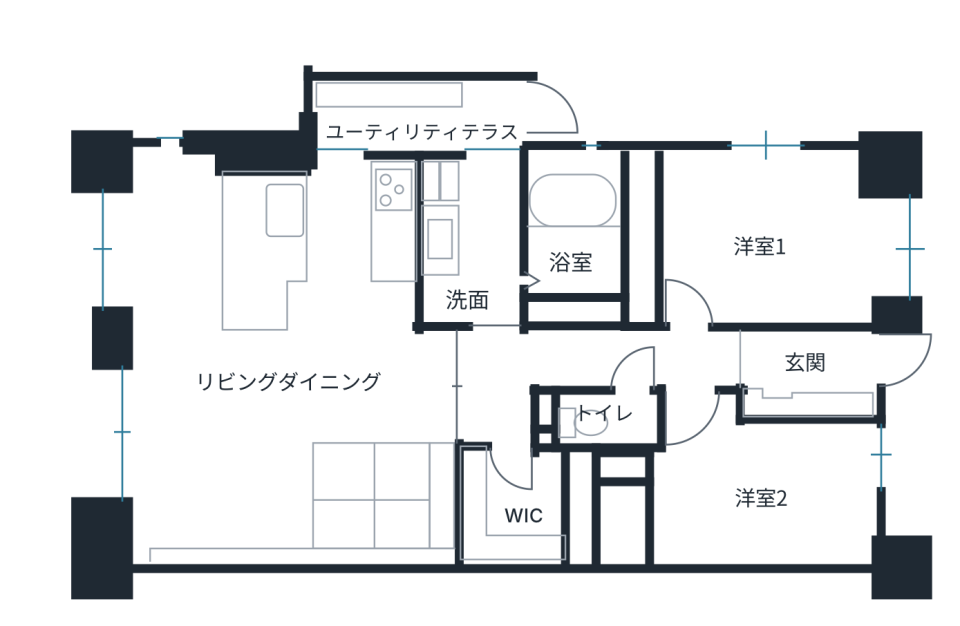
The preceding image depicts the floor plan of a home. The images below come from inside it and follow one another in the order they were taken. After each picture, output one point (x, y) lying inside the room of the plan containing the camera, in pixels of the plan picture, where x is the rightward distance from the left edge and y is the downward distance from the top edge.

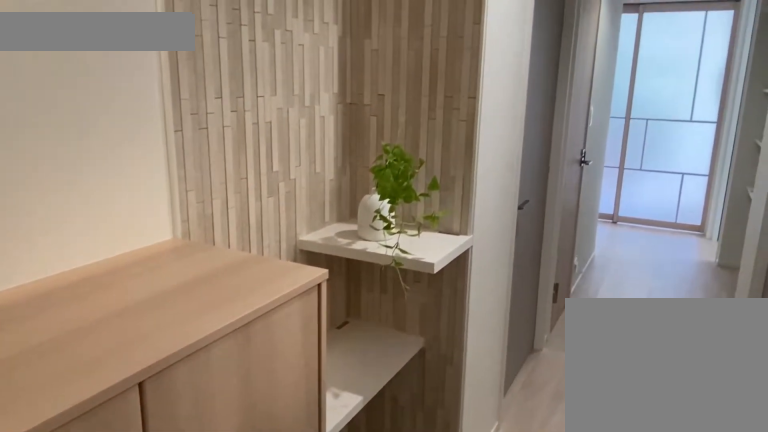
(830, 365)
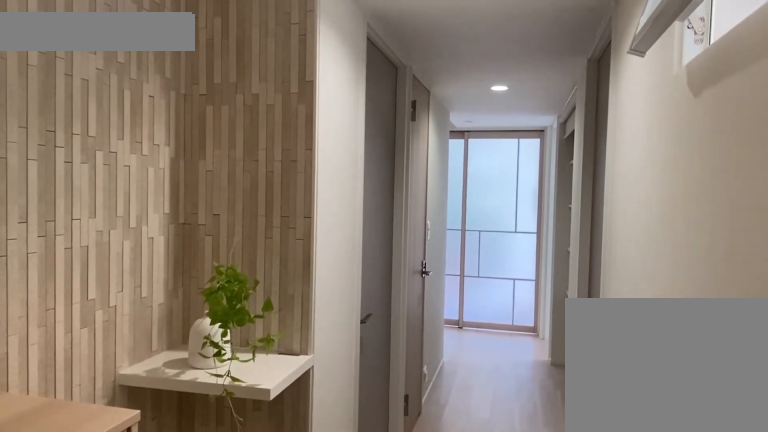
(830, 365)
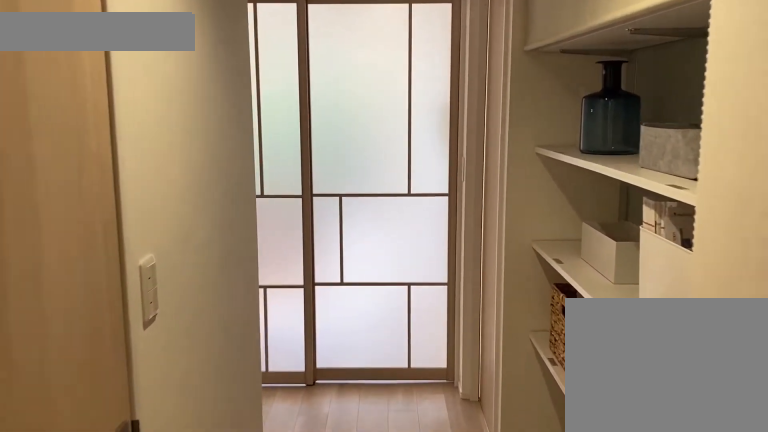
(661, 365)
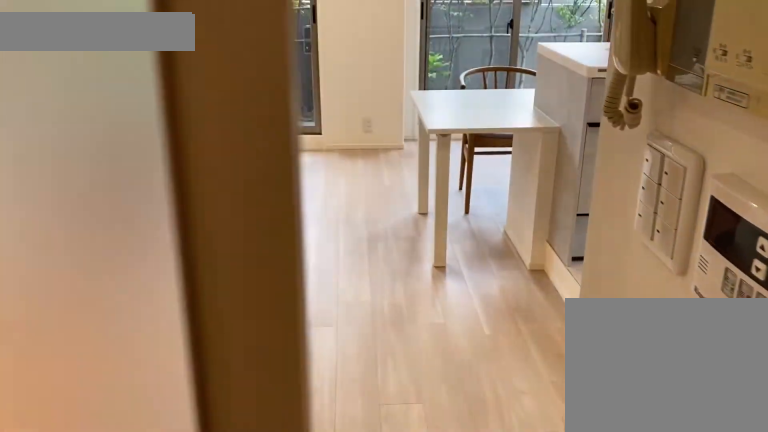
(499, 365)
